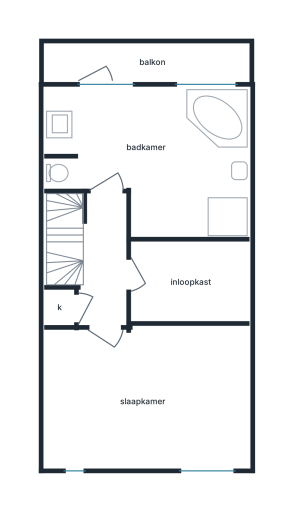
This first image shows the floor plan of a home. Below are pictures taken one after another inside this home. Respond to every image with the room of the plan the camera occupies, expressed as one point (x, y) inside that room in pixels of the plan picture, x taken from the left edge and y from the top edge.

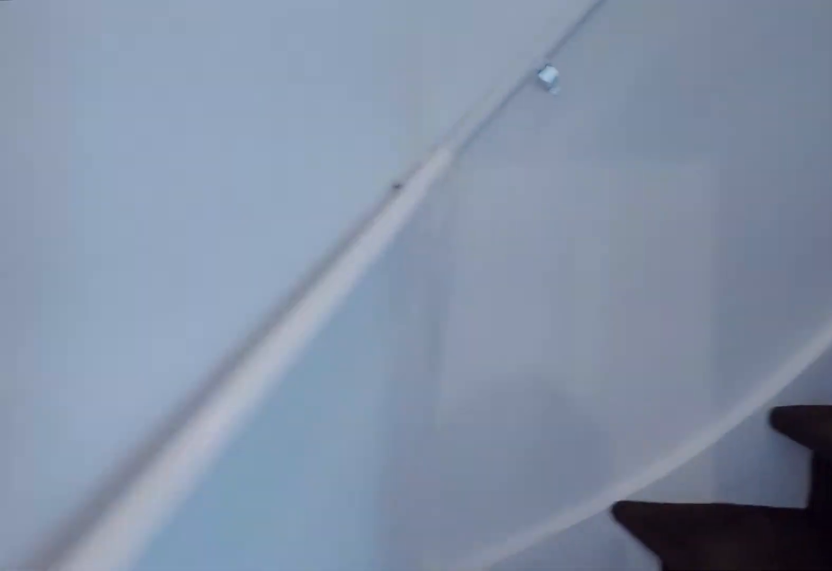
(104, 263)
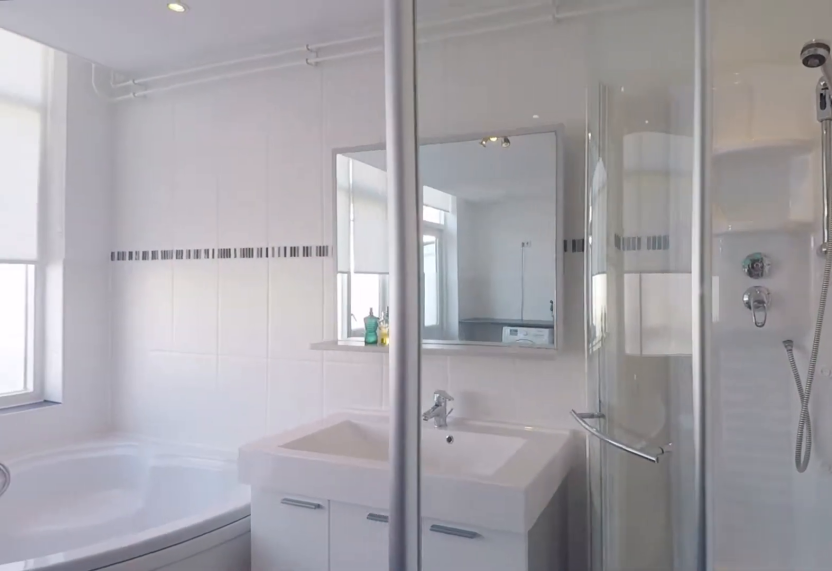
(156, 155)
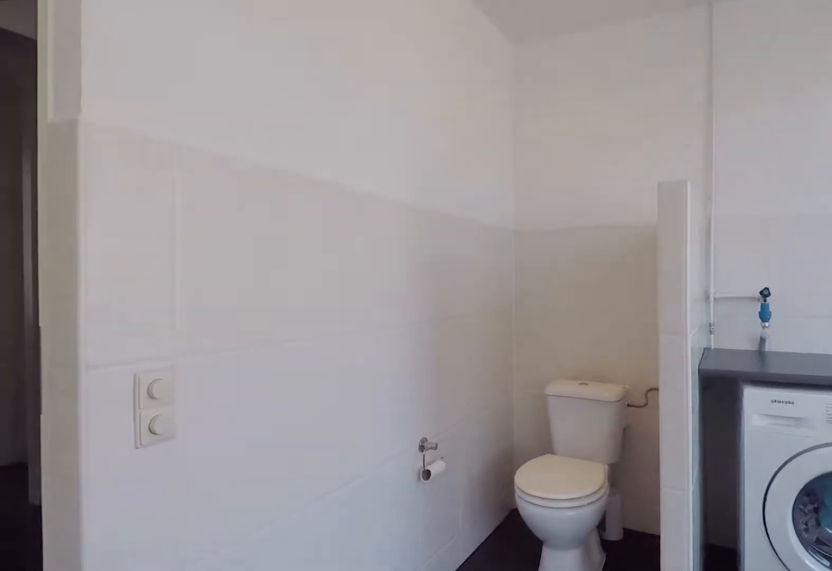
(156, 155)
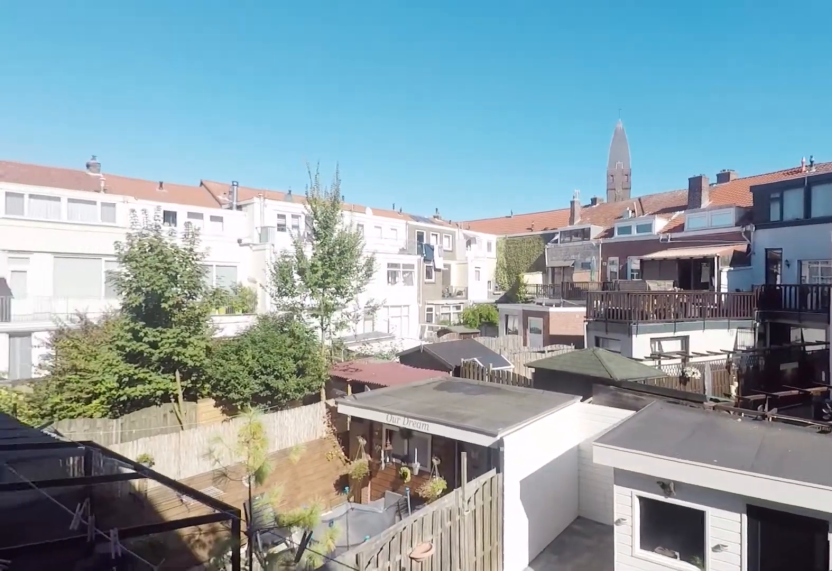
(146, 60)
